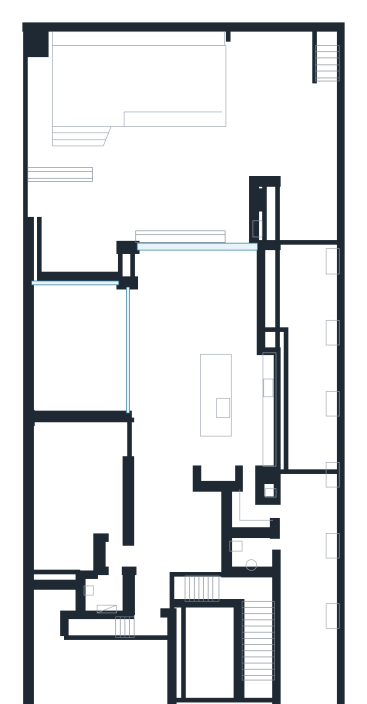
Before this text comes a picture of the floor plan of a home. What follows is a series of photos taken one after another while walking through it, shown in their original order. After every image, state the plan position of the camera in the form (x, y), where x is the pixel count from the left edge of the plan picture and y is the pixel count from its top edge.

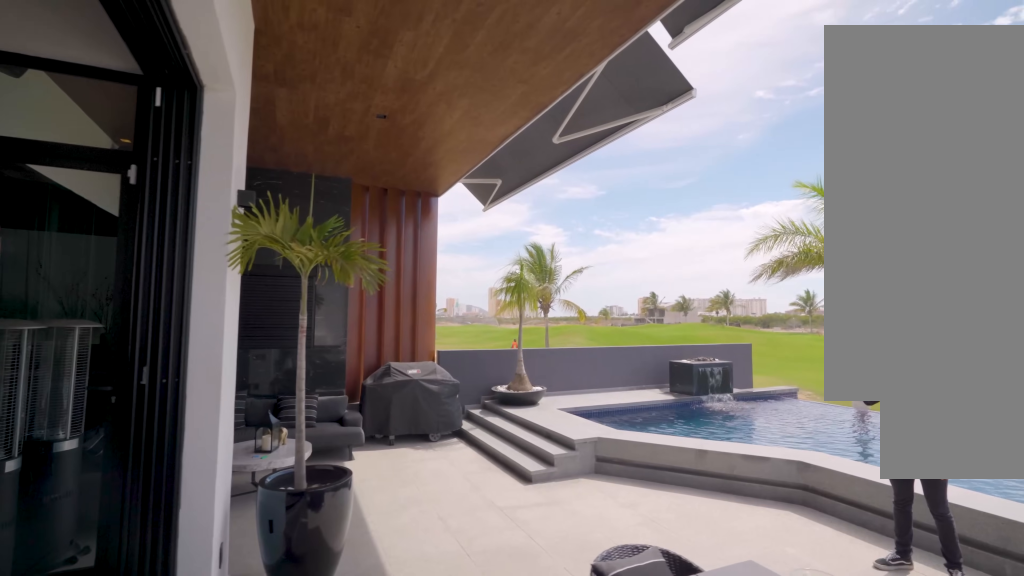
(218, 227)
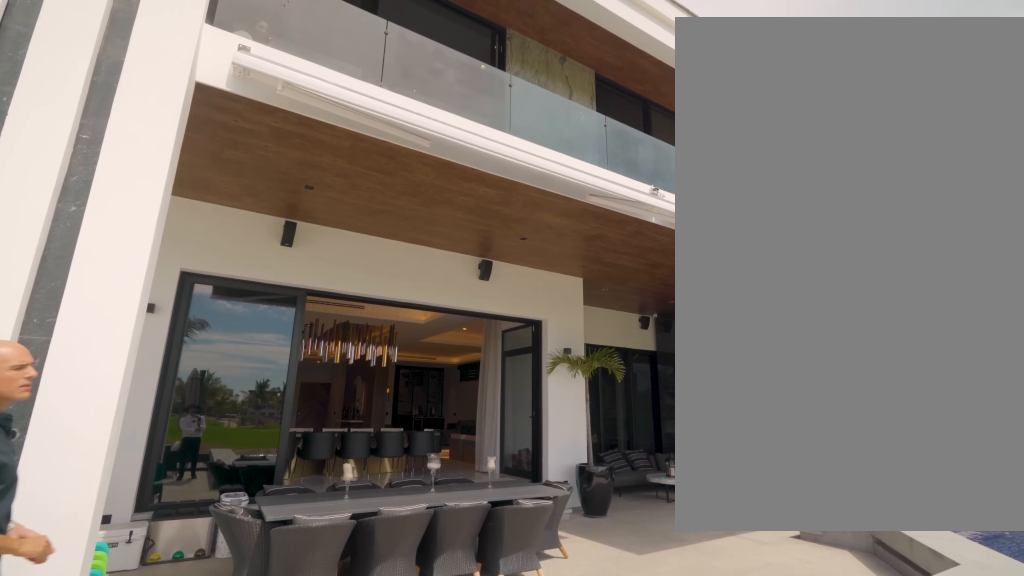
(240, 181)
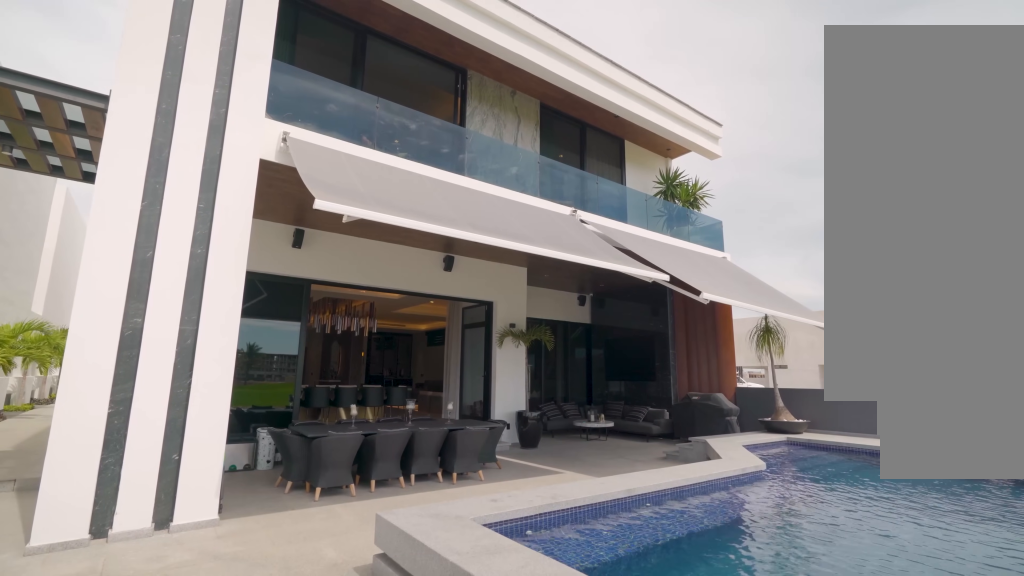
(255, 120)
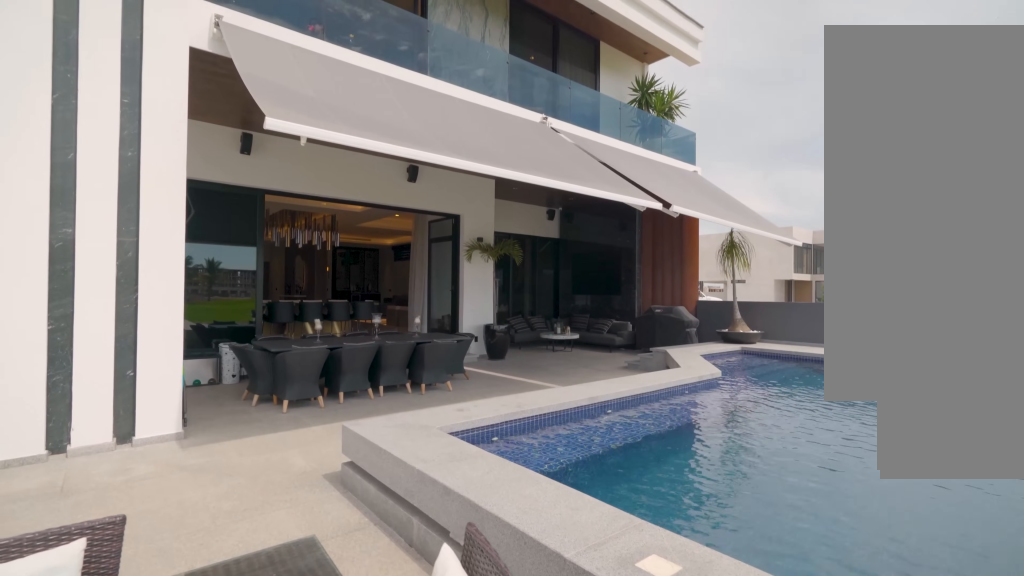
(255, 119)
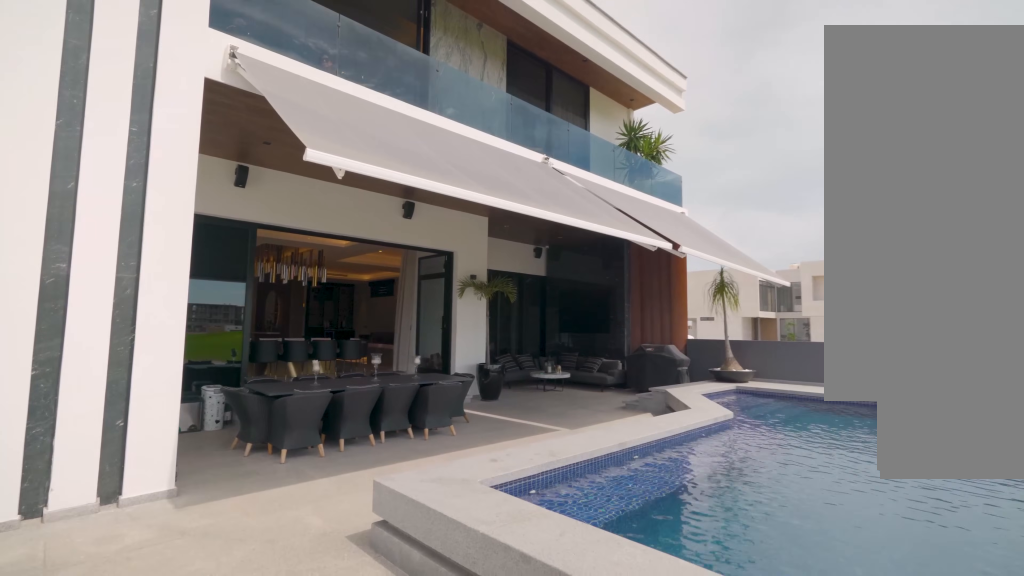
(255, 119)
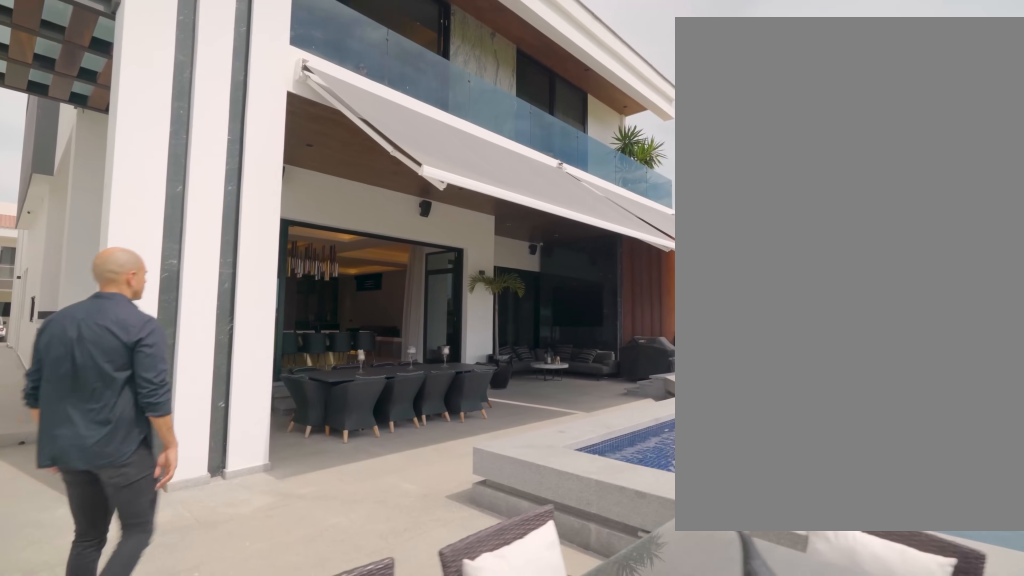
(255, 119)
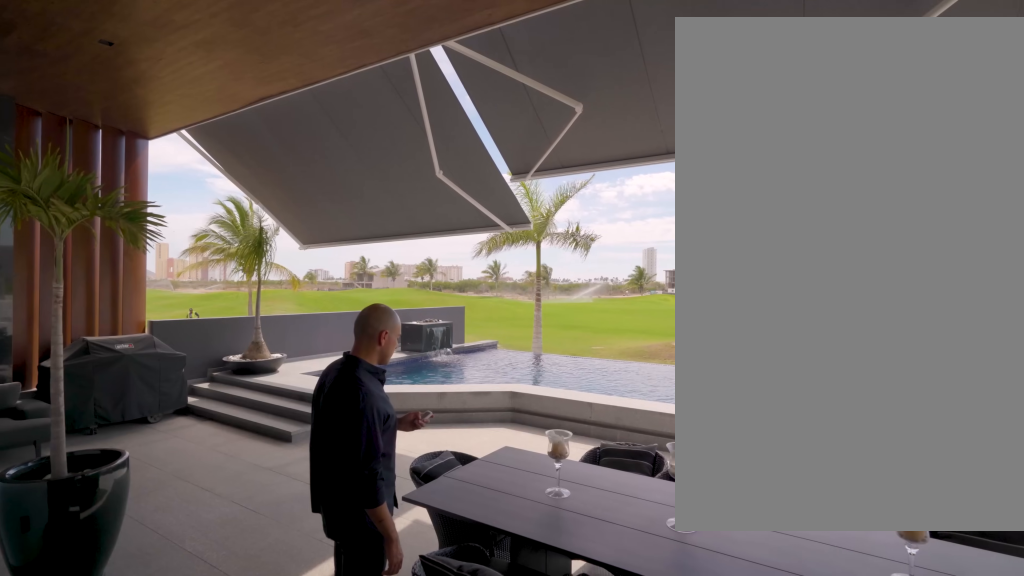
(183, 245)
